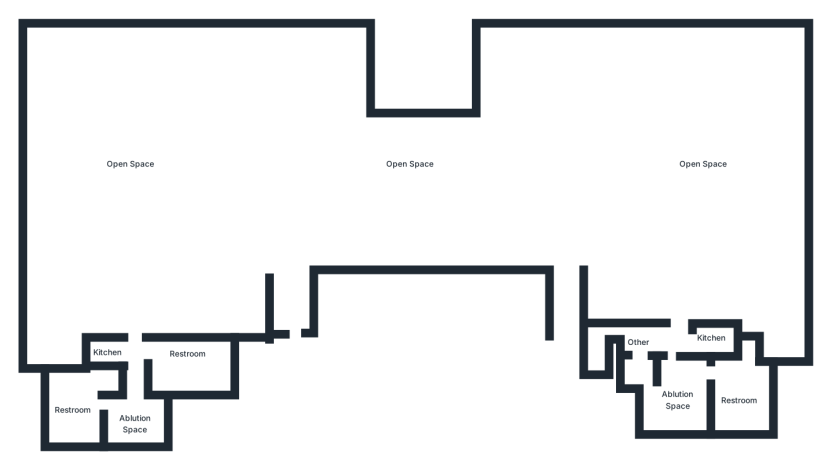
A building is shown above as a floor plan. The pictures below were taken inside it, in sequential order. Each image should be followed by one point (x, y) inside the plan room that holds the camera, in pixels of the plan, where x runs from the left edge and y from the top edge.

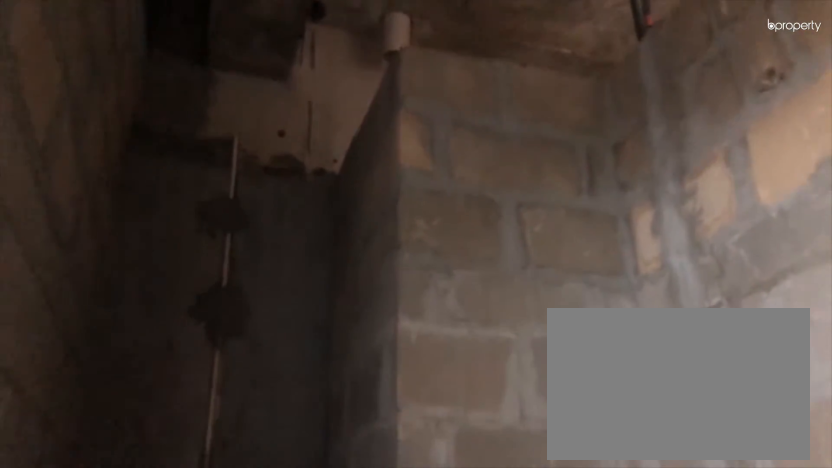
(678, 343)
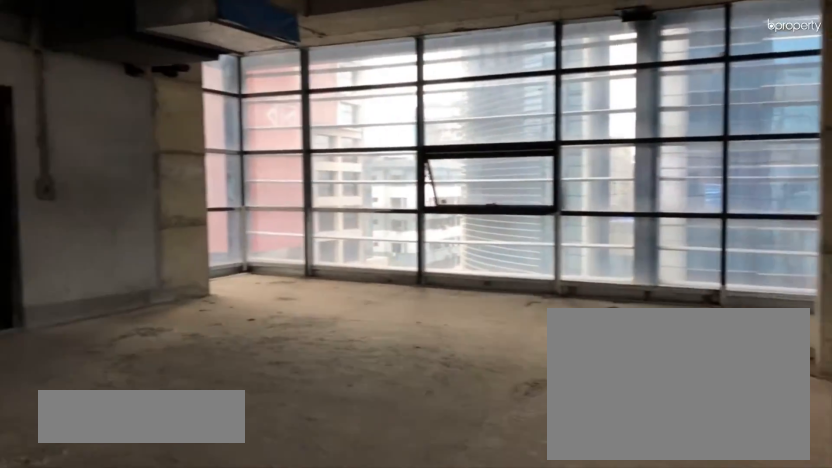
(148, 189)
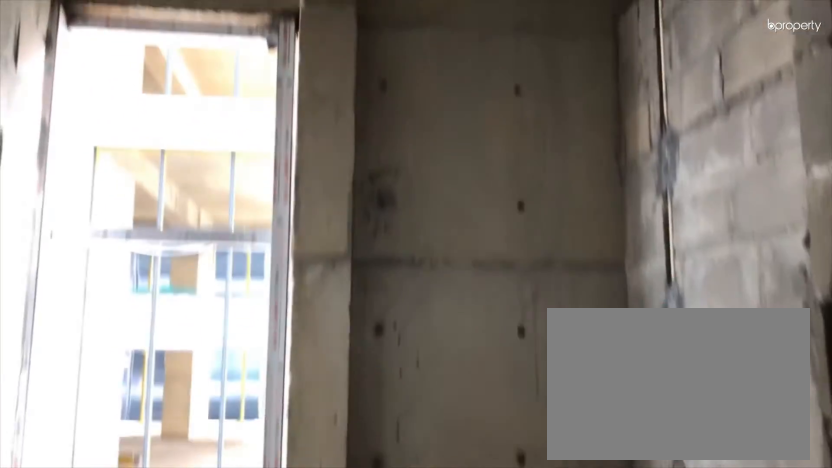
(111, 411)
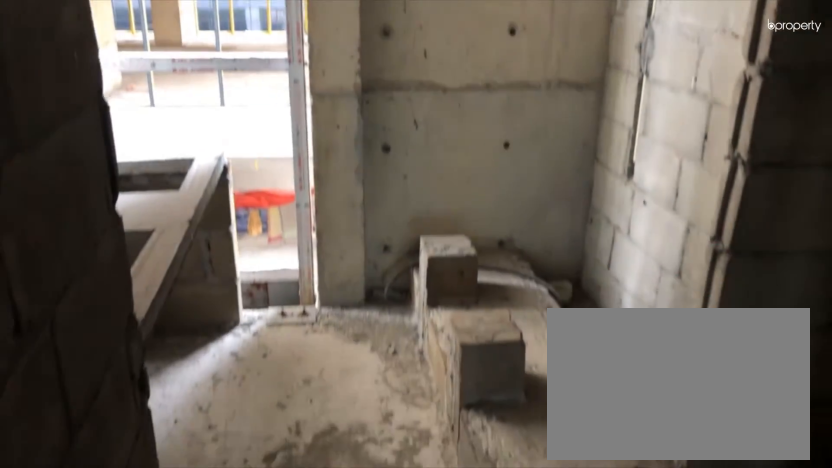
(111, 411)
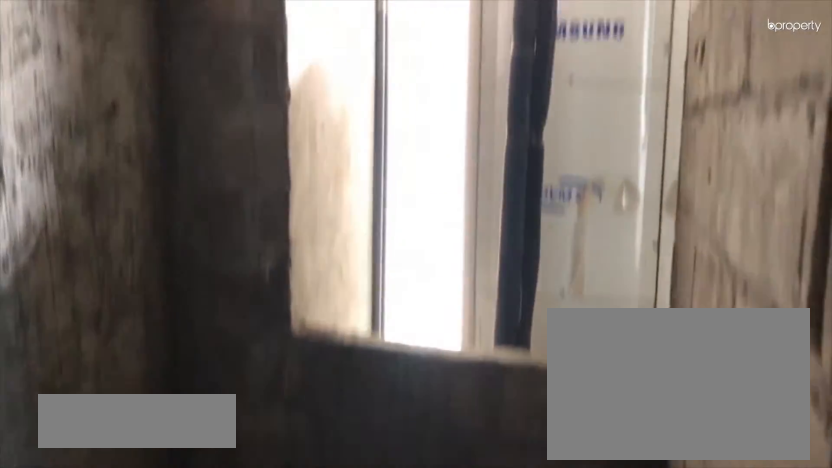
(215, 360)
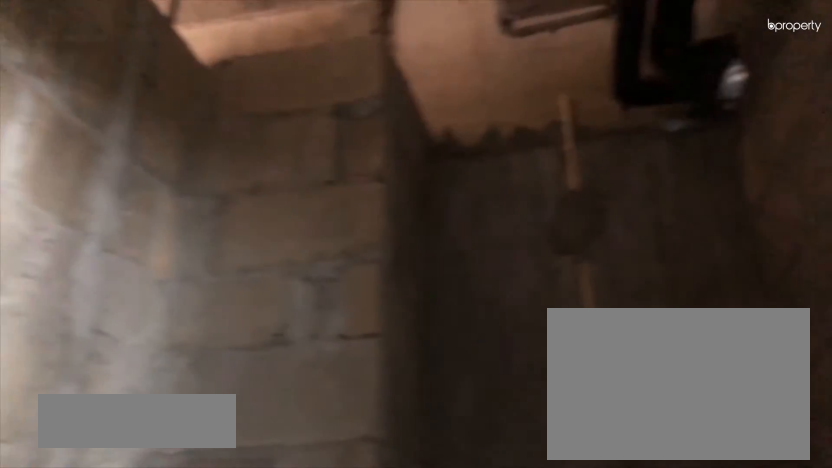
(108, 349)
